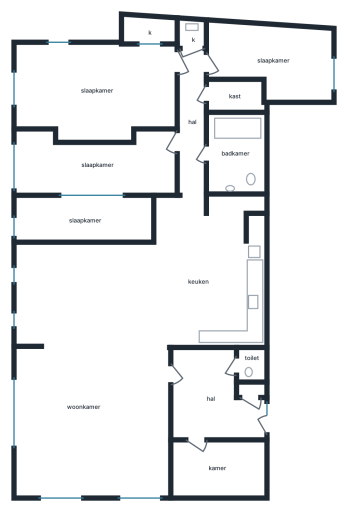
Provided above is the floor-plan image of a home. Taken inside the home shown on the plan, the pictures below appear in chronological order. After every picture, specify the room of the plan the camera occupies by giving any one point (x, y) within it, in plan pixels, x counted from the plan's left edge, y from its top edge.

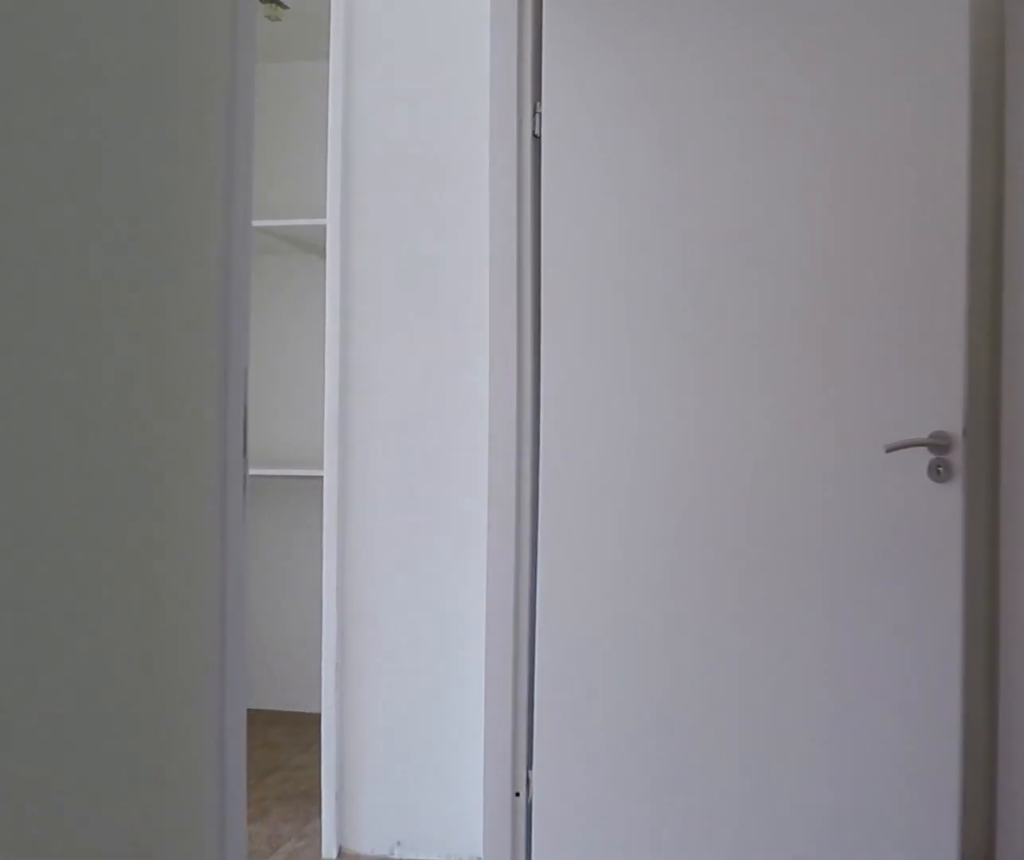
(192, 120)
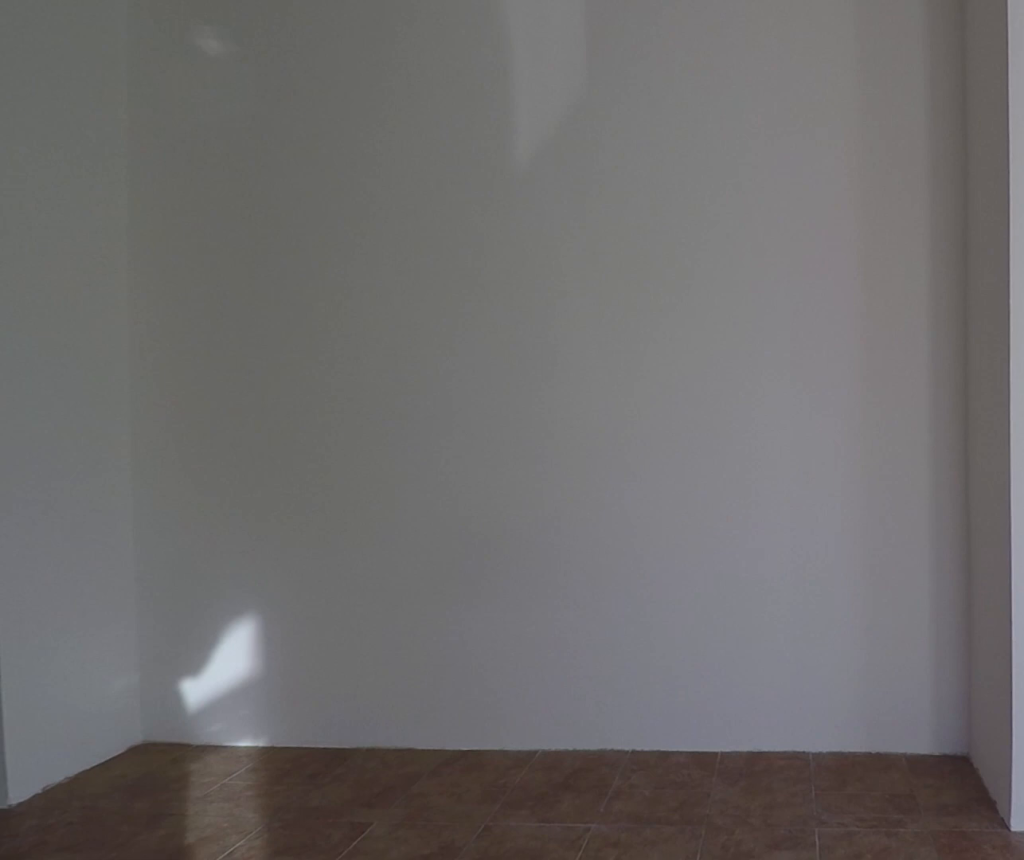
(97, 90)
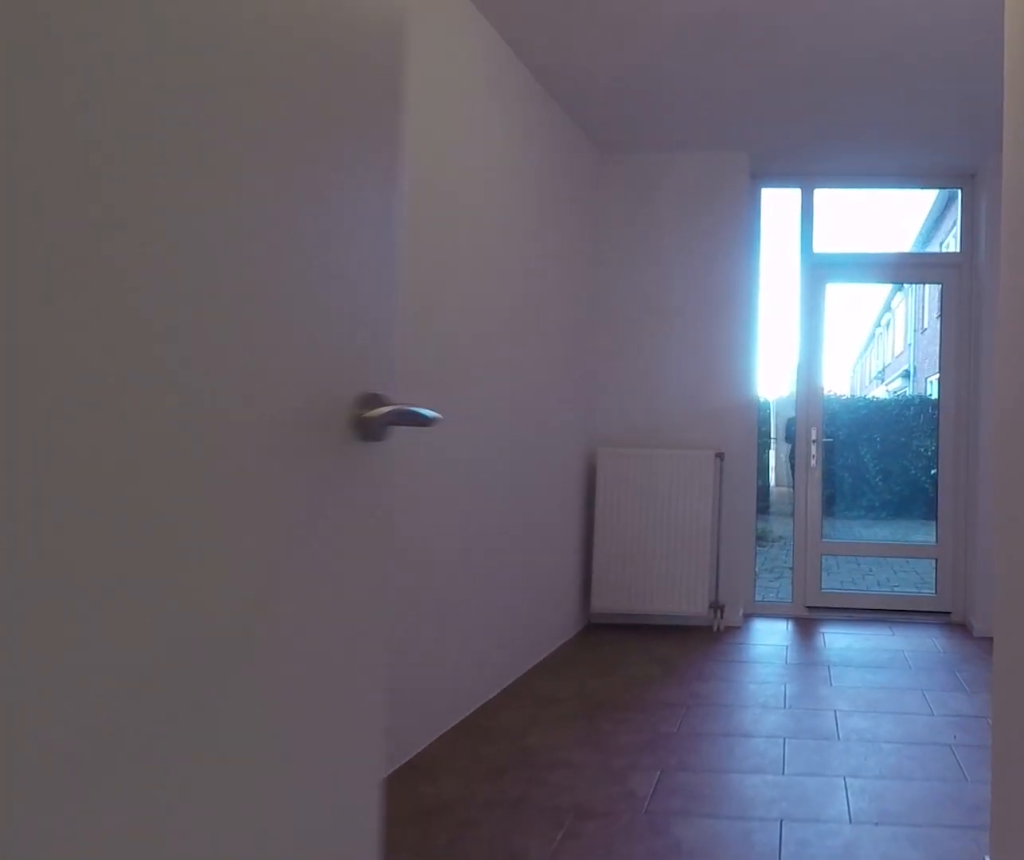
(273, 59)
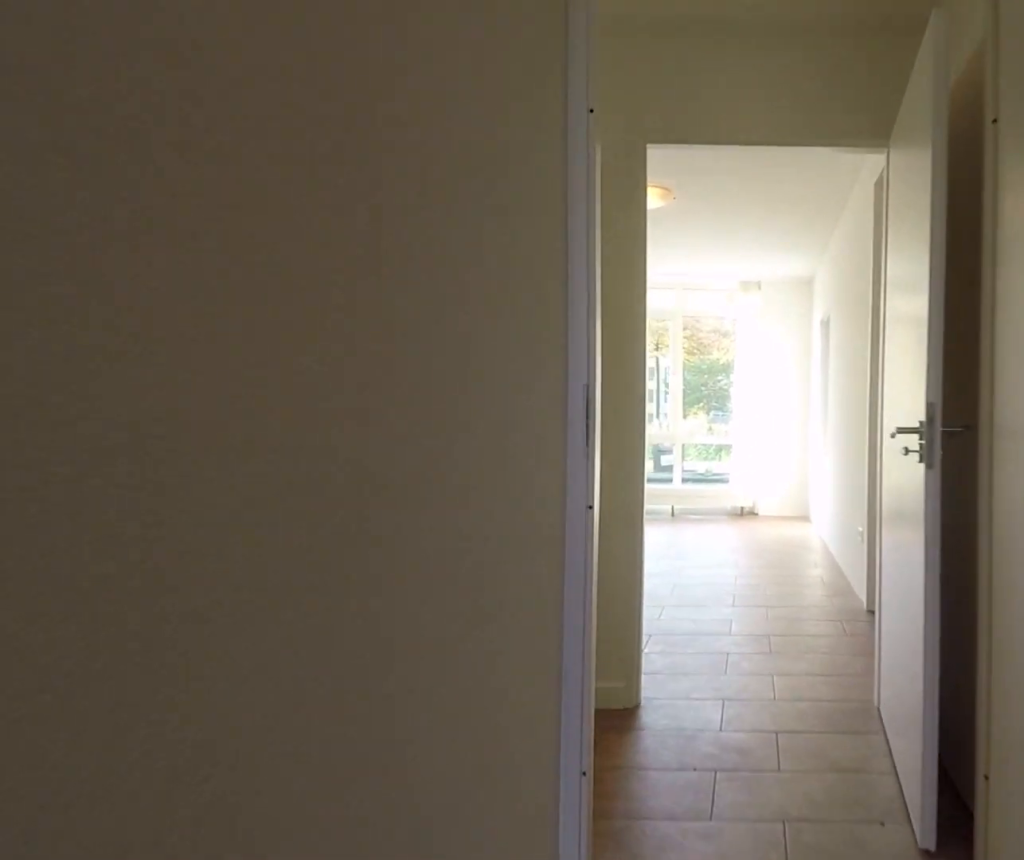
(273, 59)
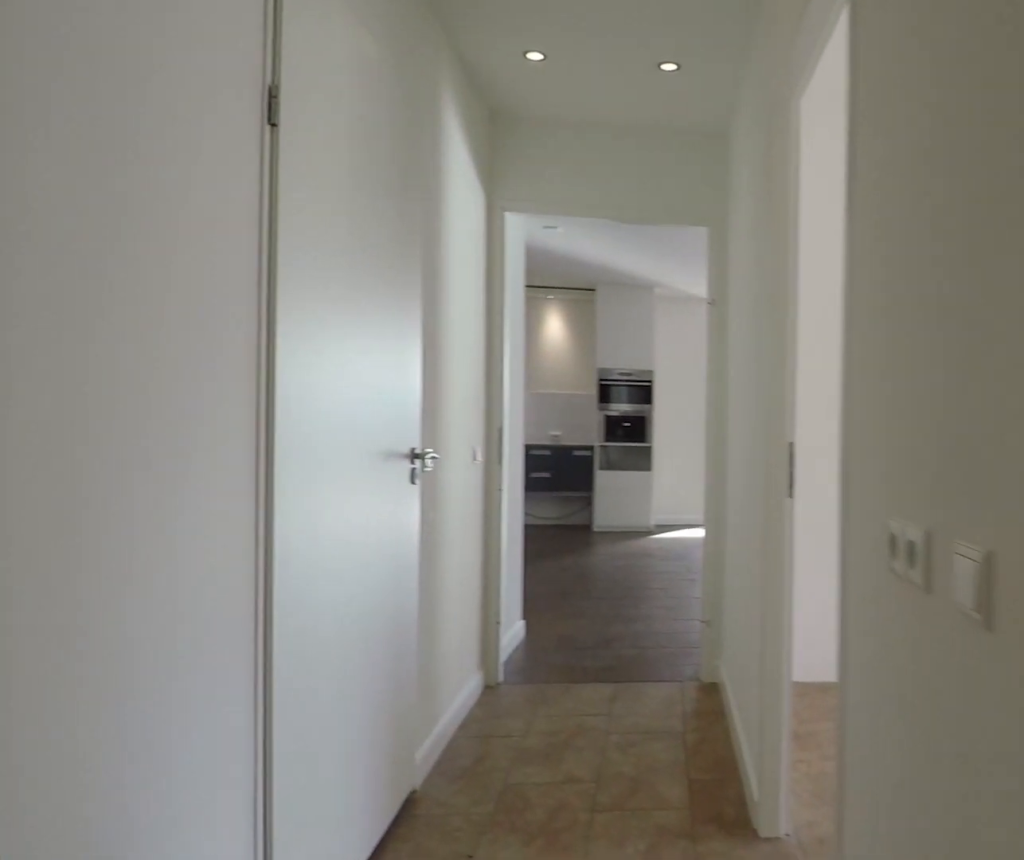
(192, 120)
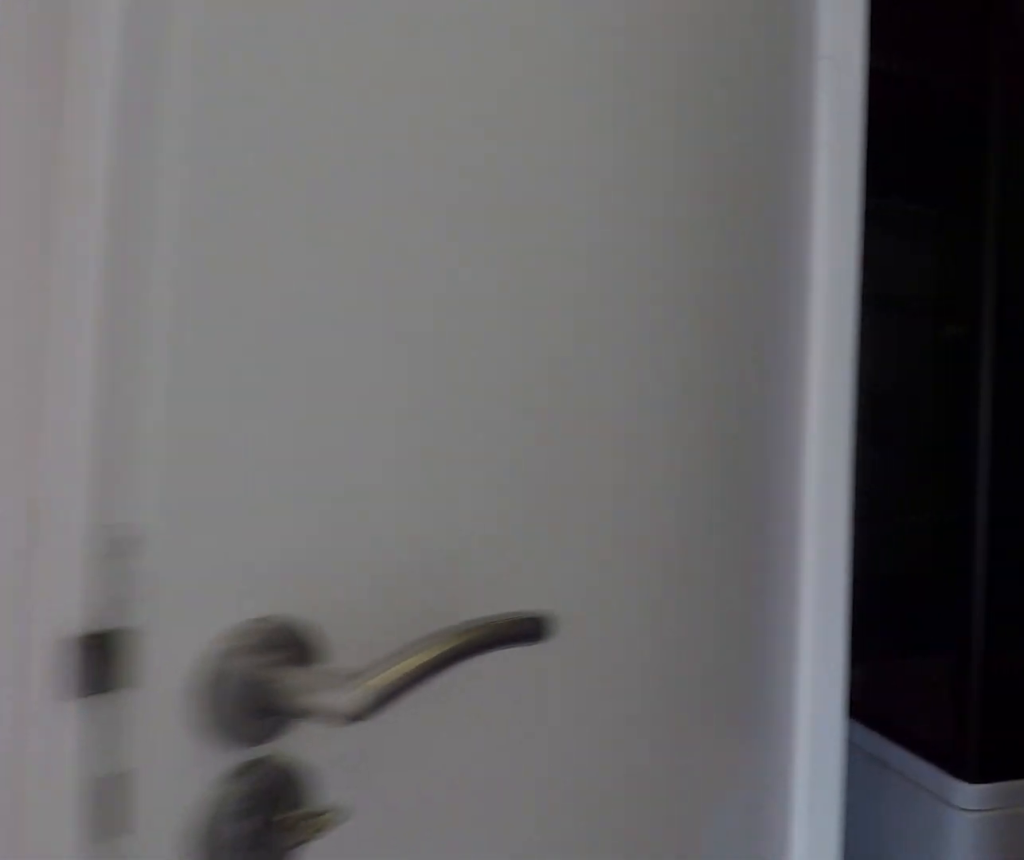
(192, 120)
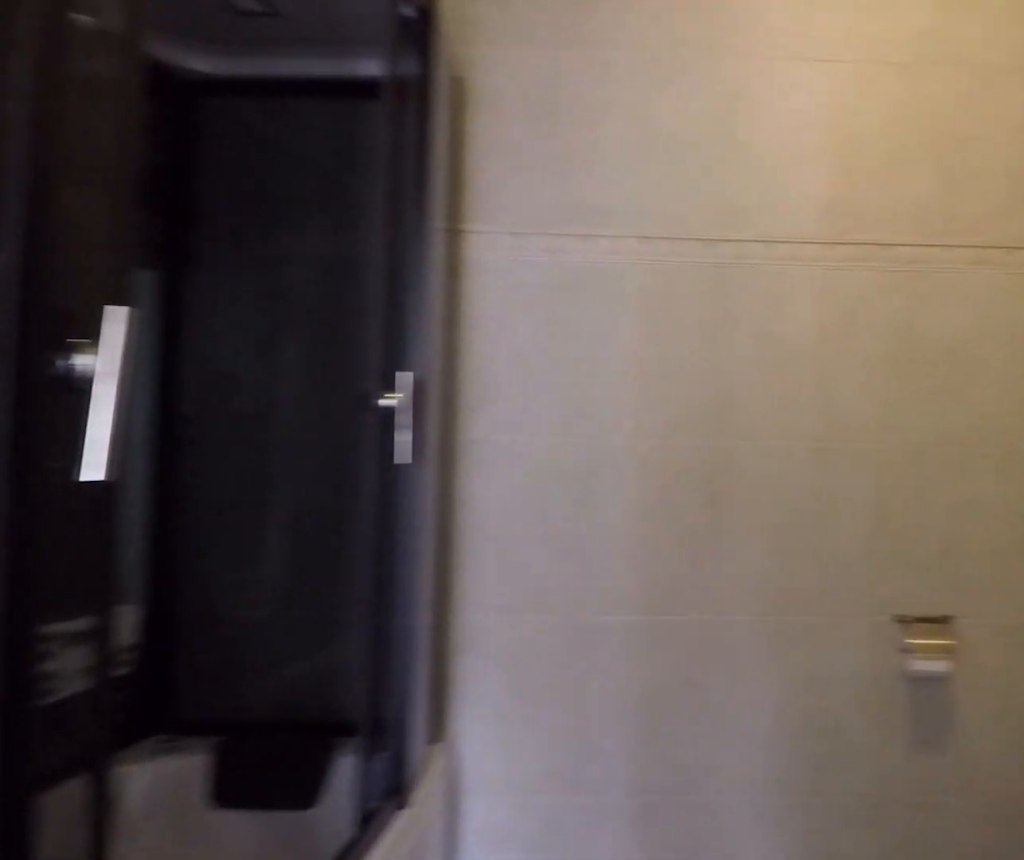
(235, 154)
